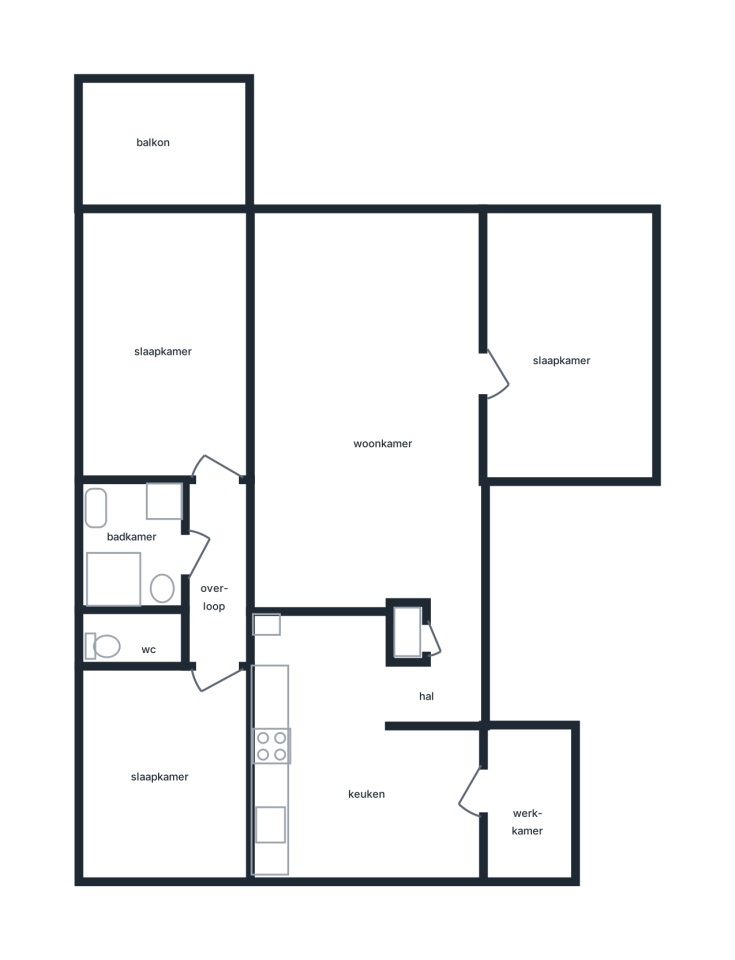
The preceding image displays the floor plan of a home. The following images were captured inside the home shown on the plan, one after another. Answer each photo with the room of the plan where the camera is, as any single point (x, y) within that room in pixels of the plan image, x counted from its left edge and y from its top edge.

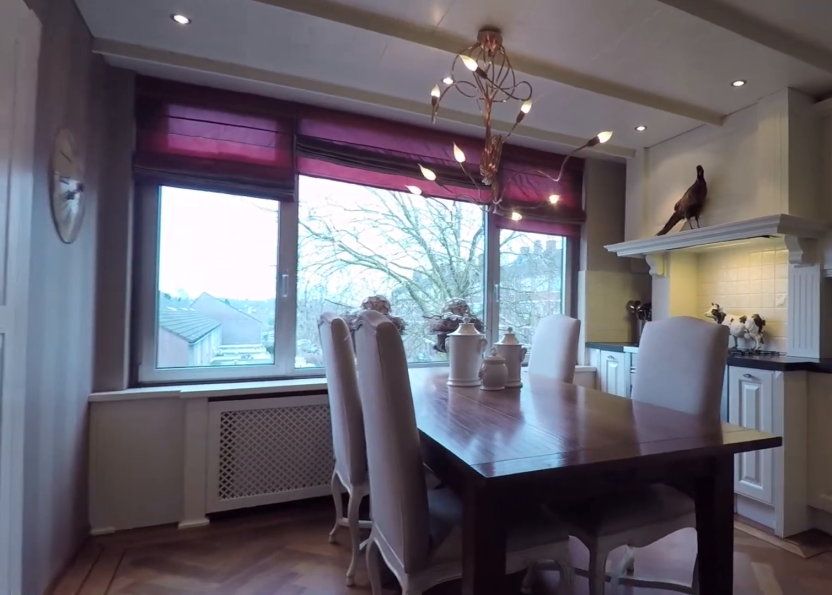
(366, 747)
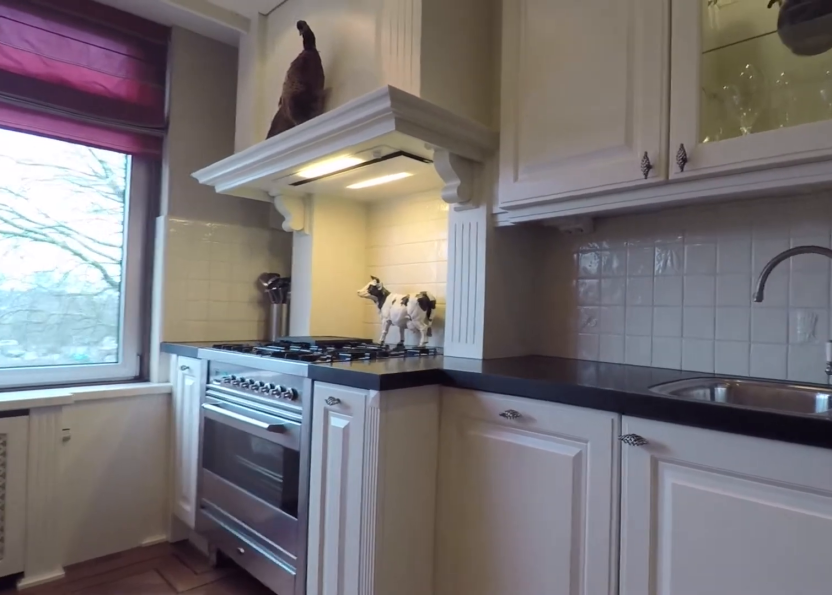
(366, 747)
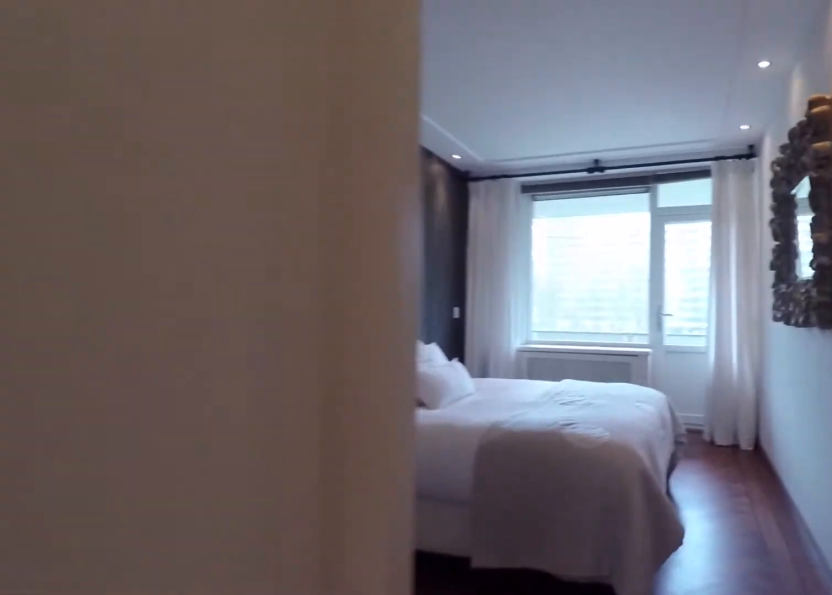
(218, 575)
